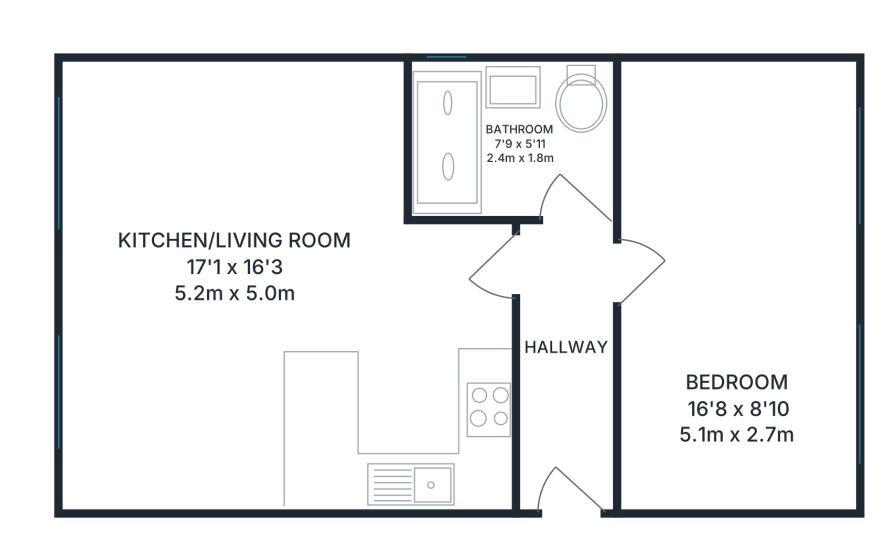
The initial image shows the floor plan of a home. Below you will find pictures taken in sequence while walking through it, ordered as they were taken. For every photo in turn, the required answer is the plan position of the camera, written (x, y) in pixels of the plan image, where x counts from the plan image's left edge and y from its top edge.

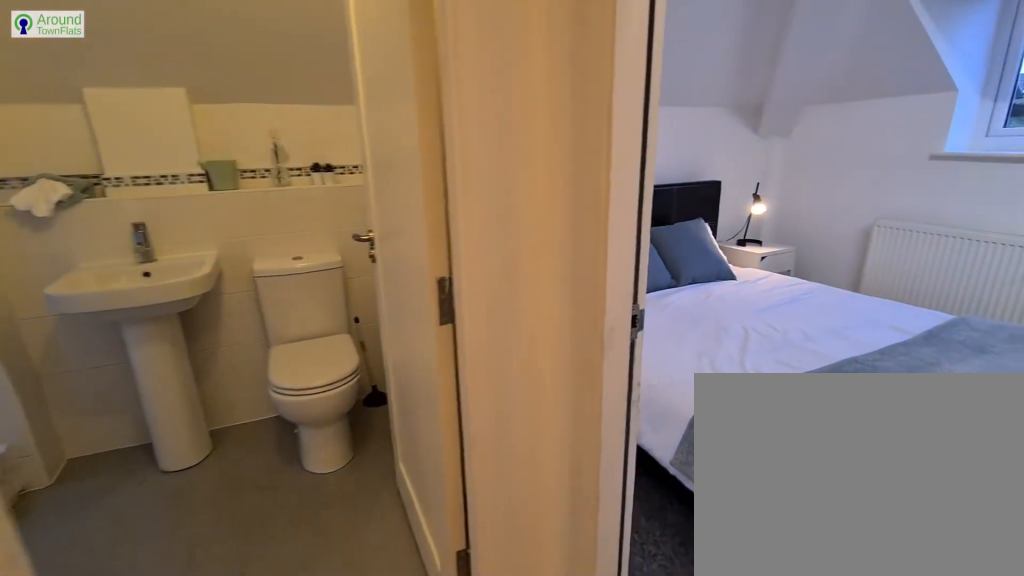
(579, 303)
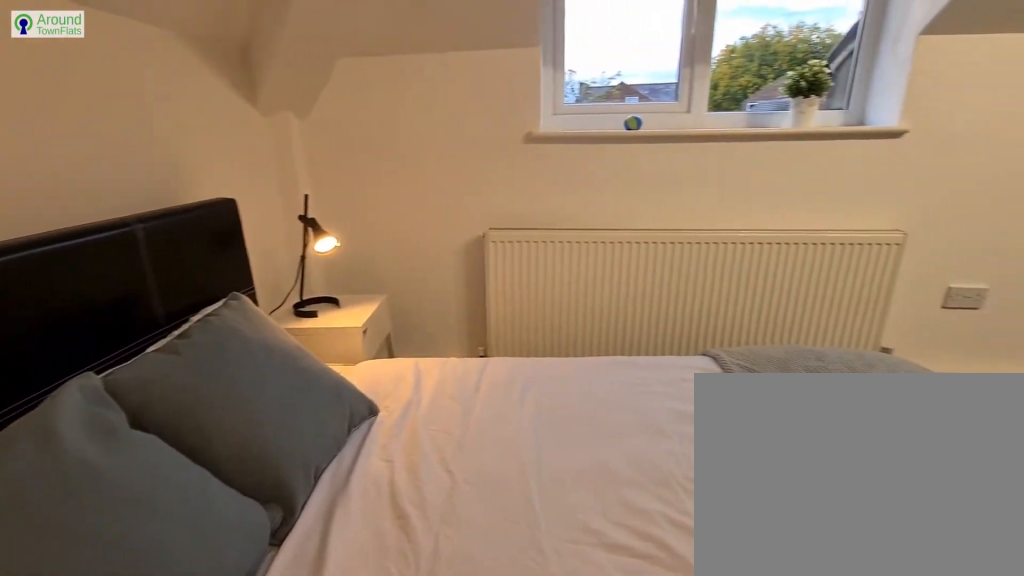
(673, 121)
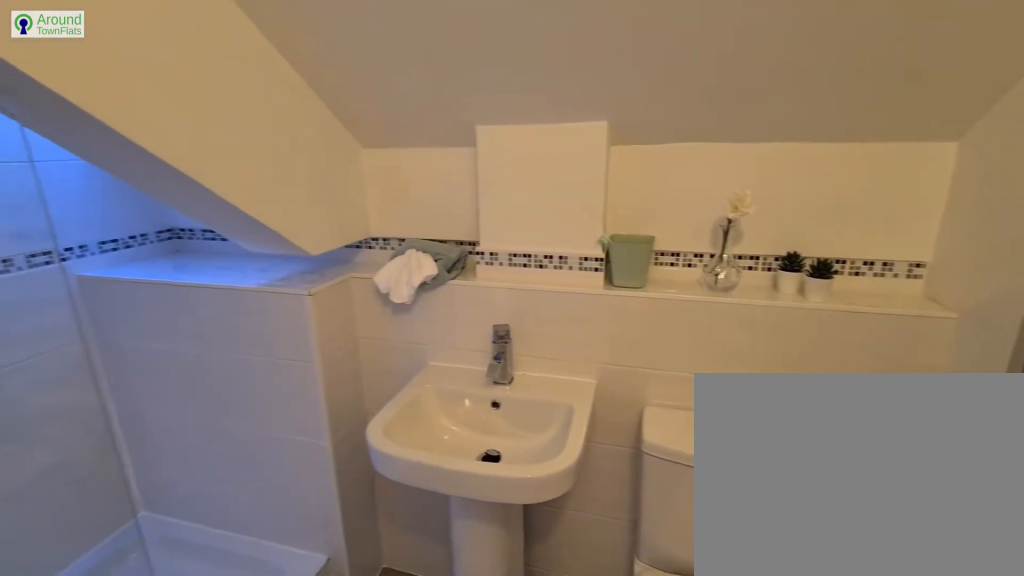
(583, 163)
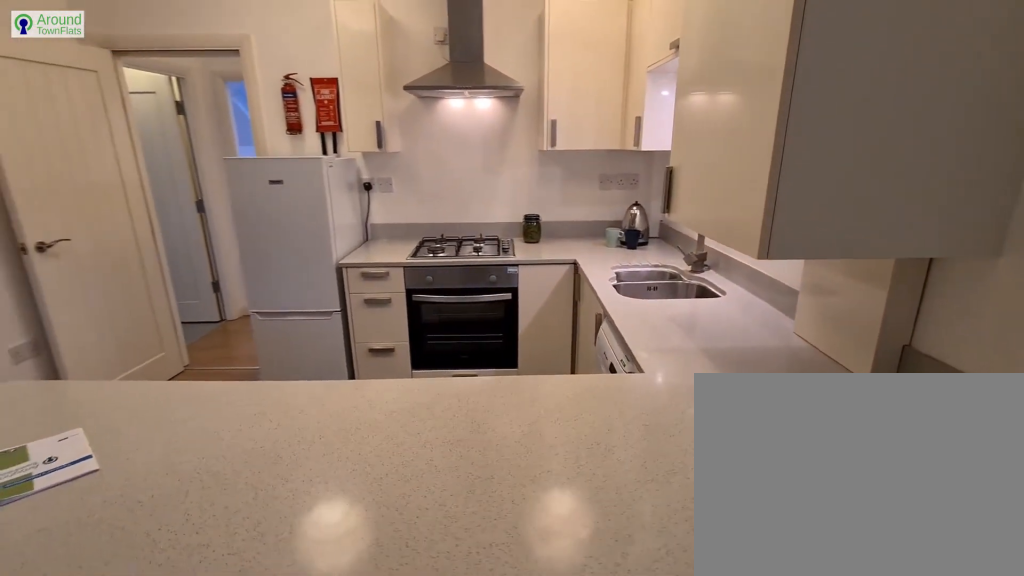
(247, 404)
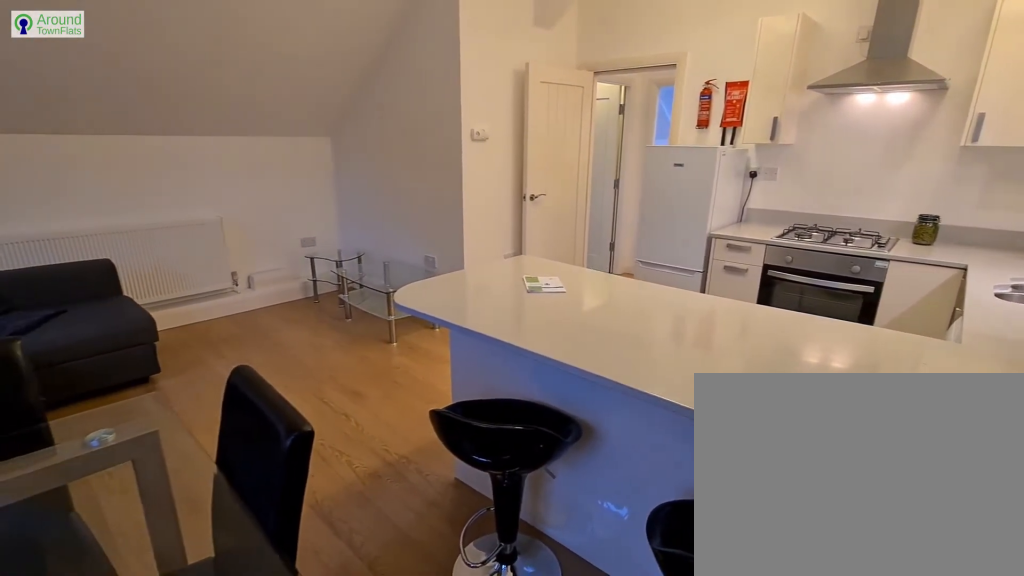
(175, 467)
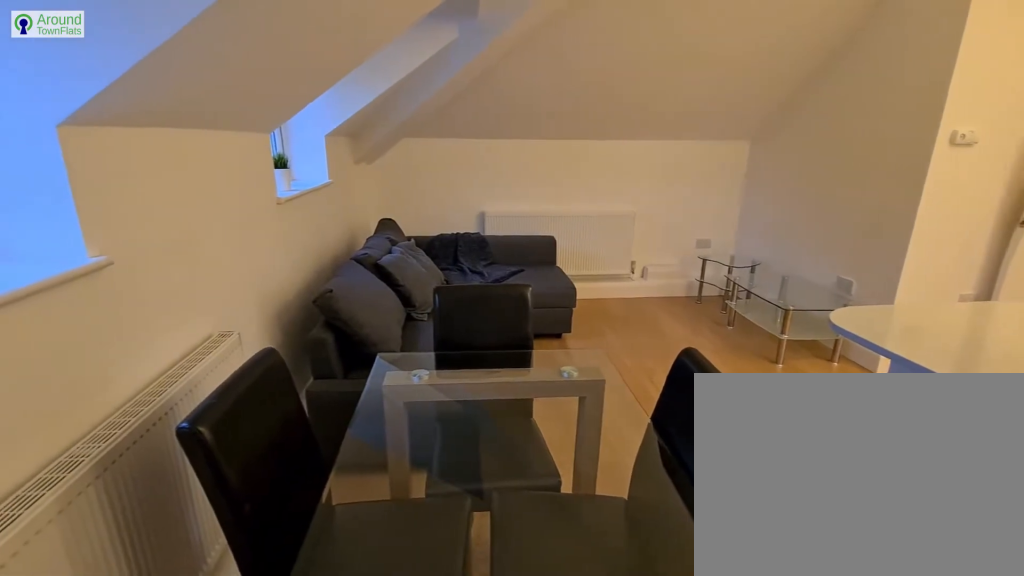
(111, 463)
